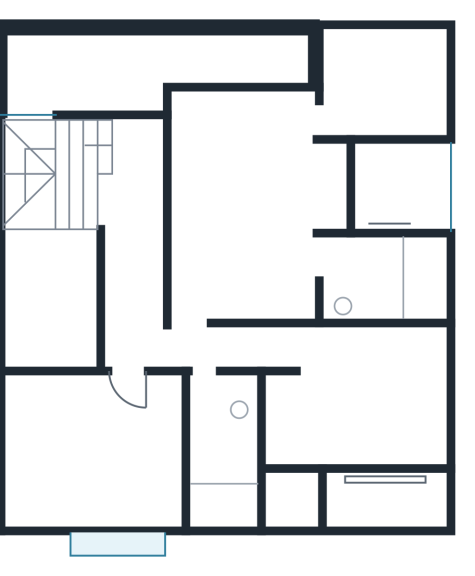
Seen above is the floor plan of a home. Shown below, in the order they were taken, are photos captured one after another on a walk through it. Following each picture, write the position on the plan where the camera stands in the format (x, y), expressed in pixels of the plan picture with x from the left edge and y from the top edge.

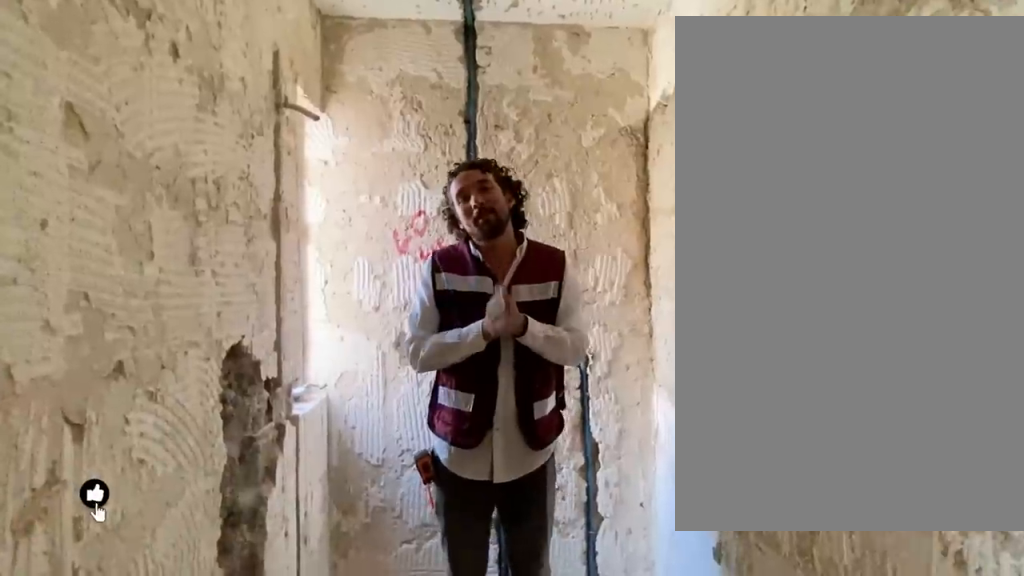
(208, 381)
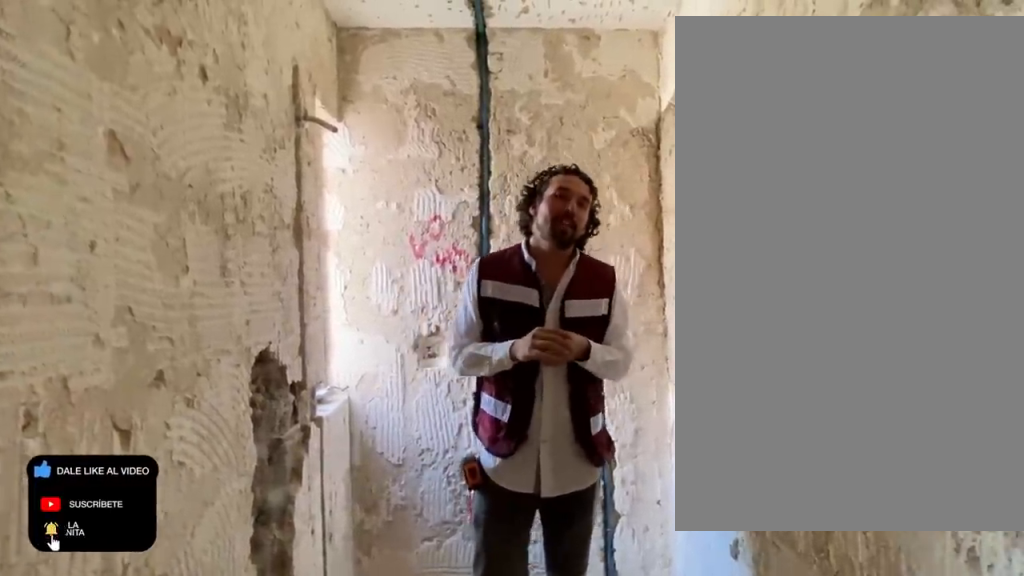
(208, 381)
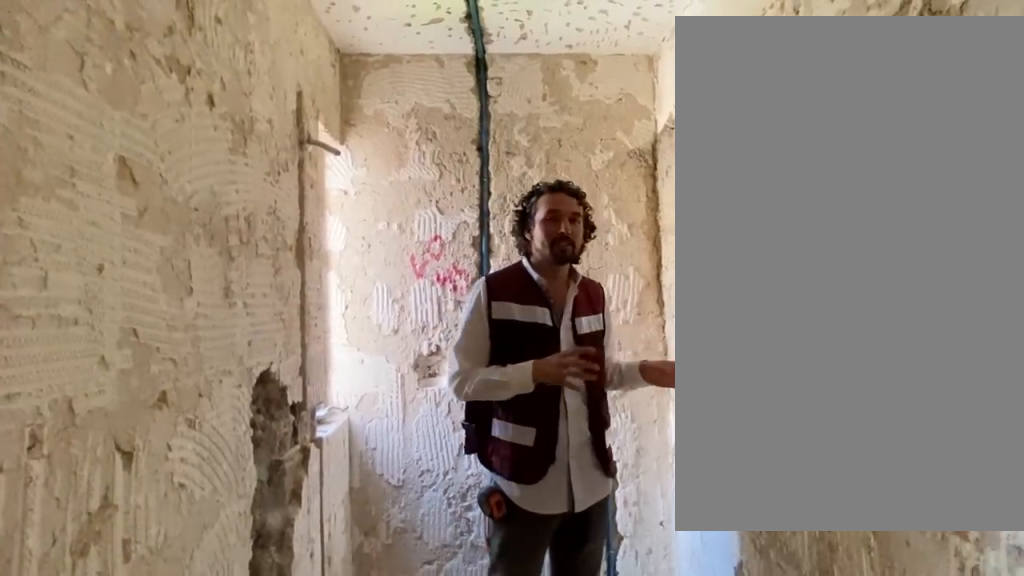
(207, 380)
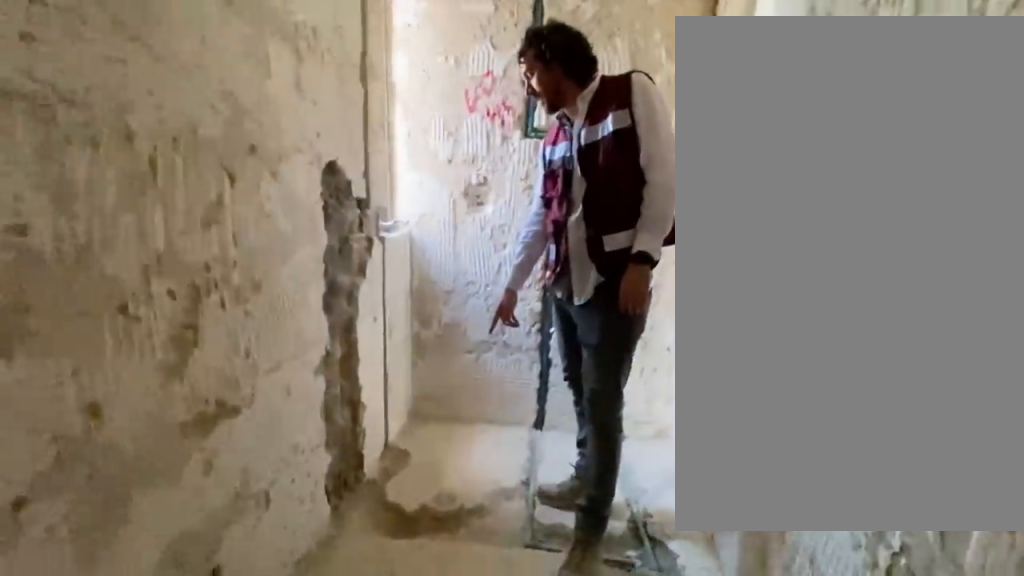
(208, 424)
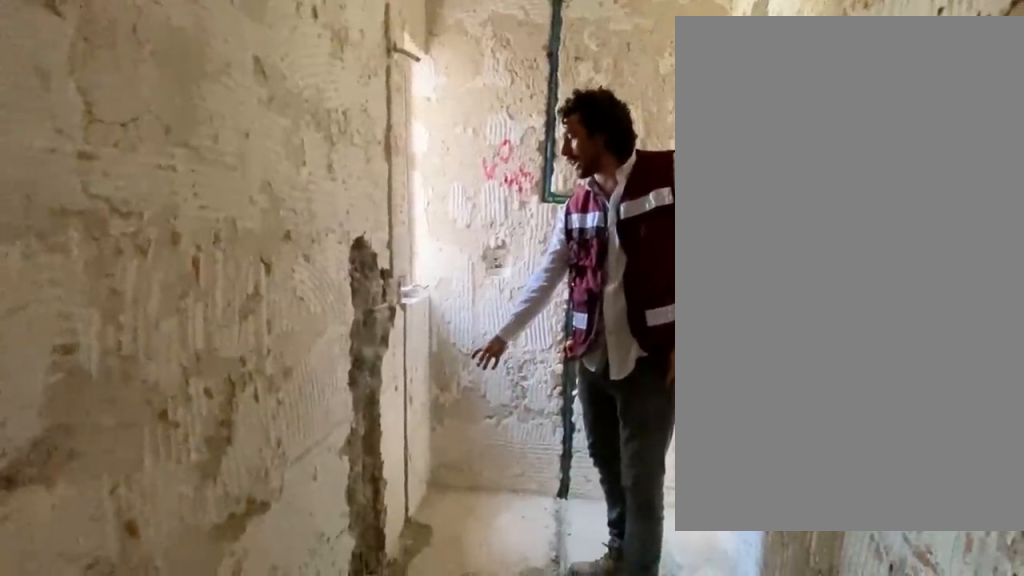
(207, 440)
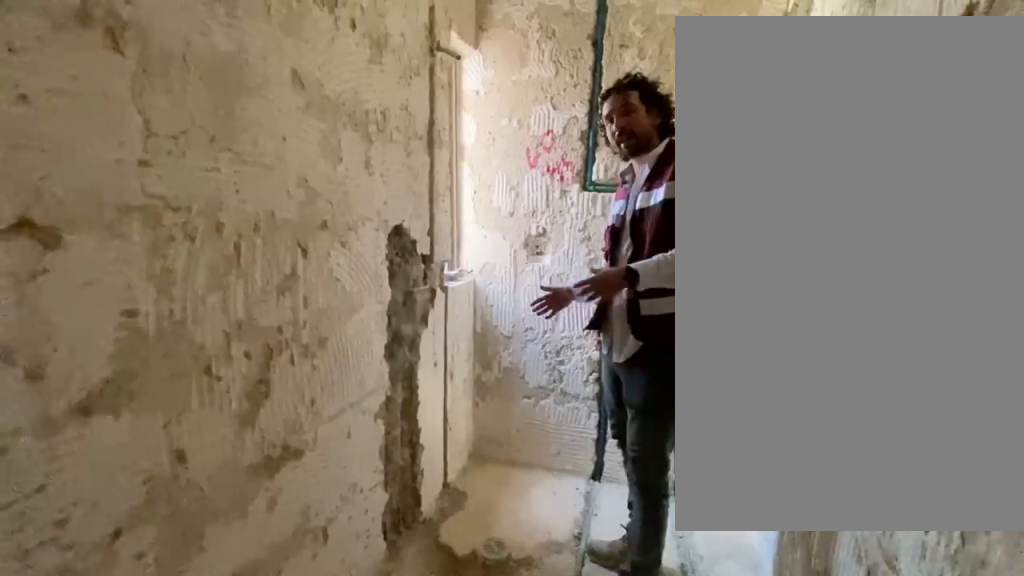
(206, 443)
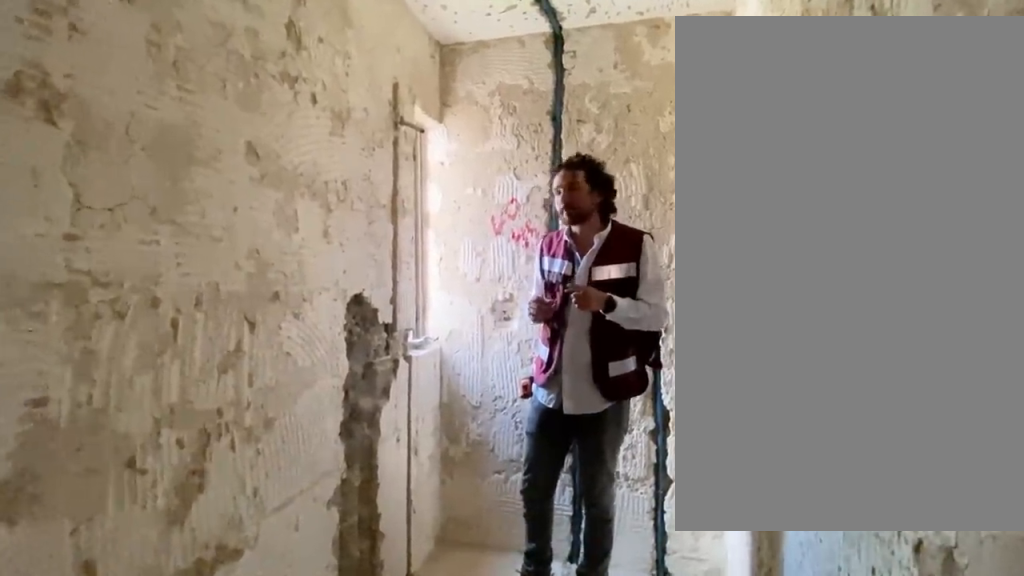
(204, 443)
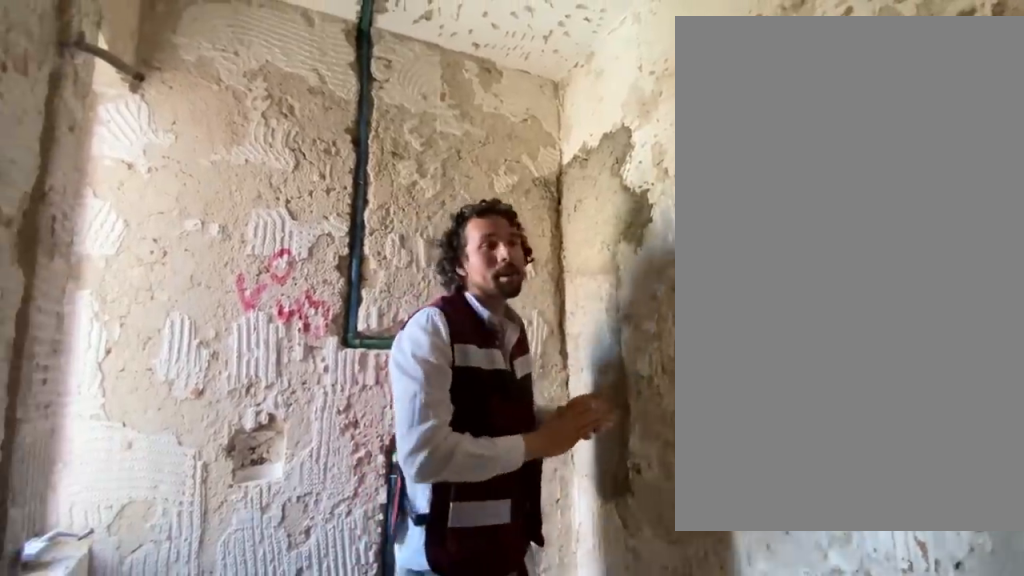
(214, 449)
